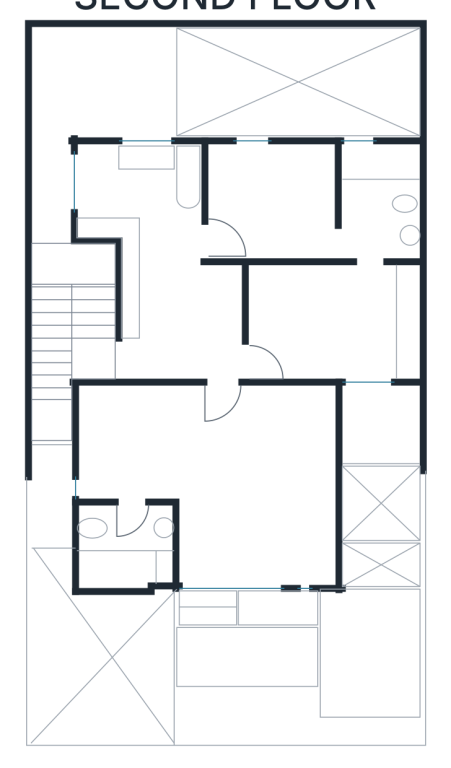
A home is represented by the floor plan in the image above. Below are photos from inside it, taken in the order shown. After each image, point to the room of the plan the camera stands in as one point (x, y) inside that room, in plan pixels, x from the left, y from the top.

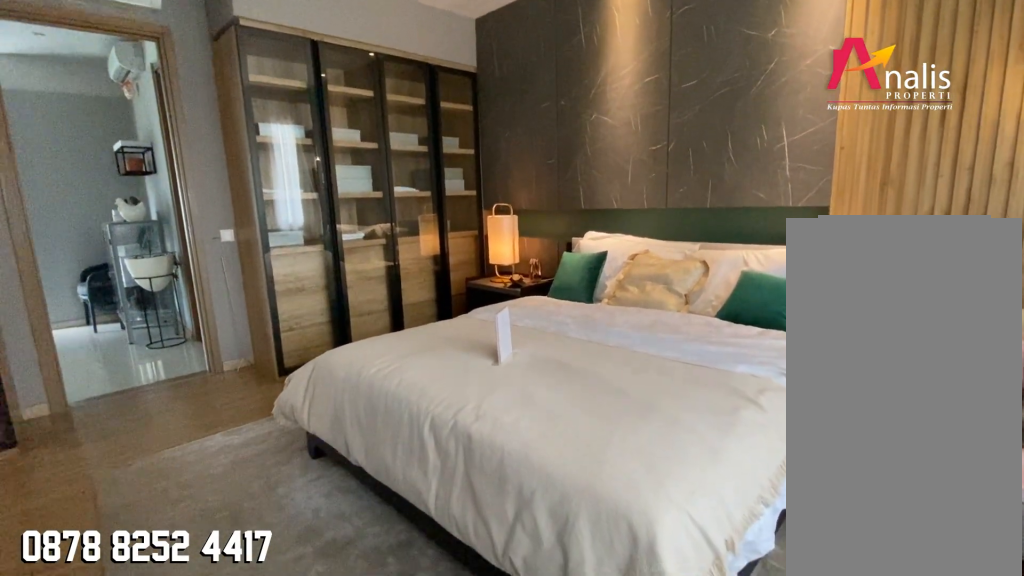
(216, 481)
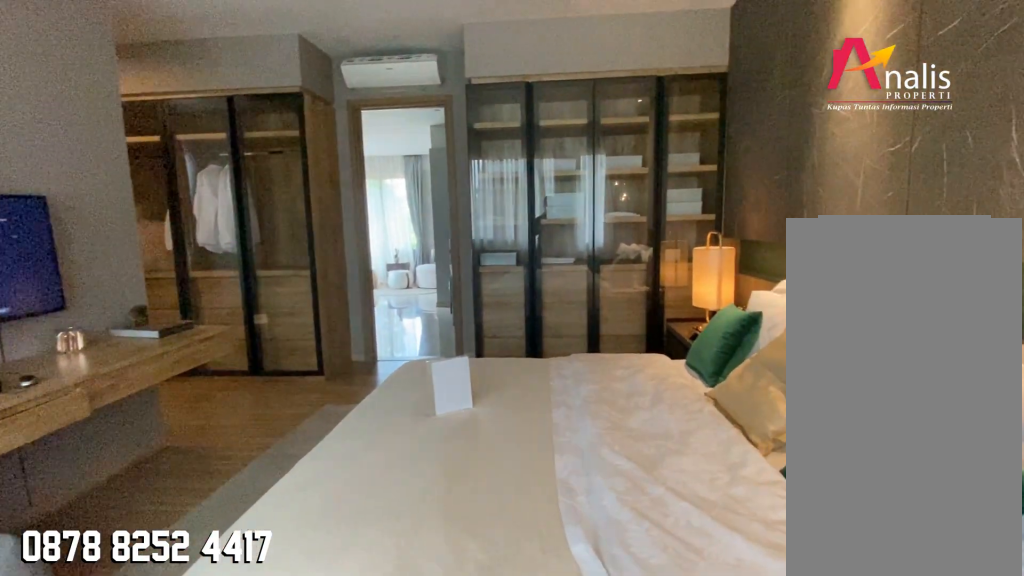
(216, 481)
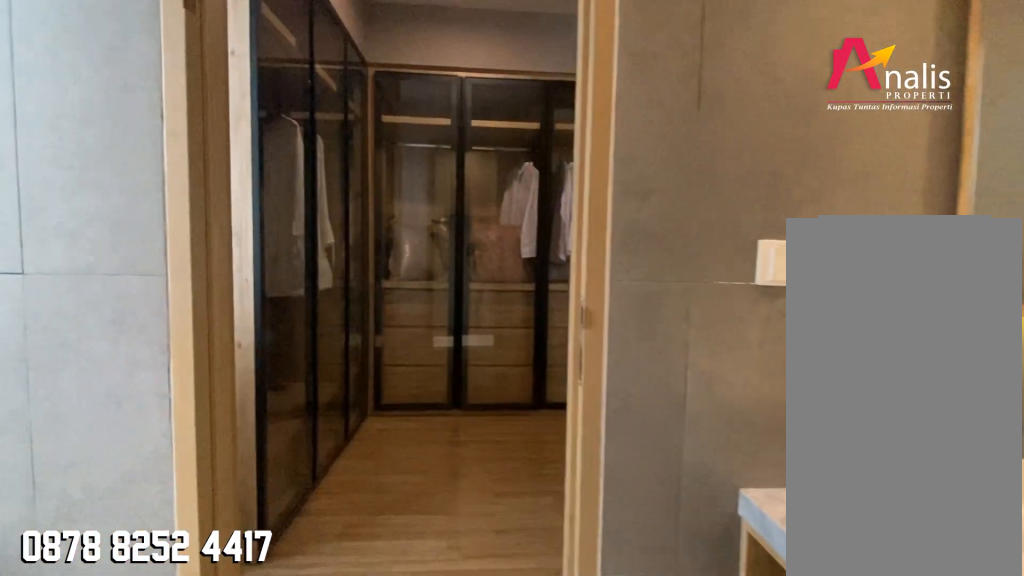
(126, 546)
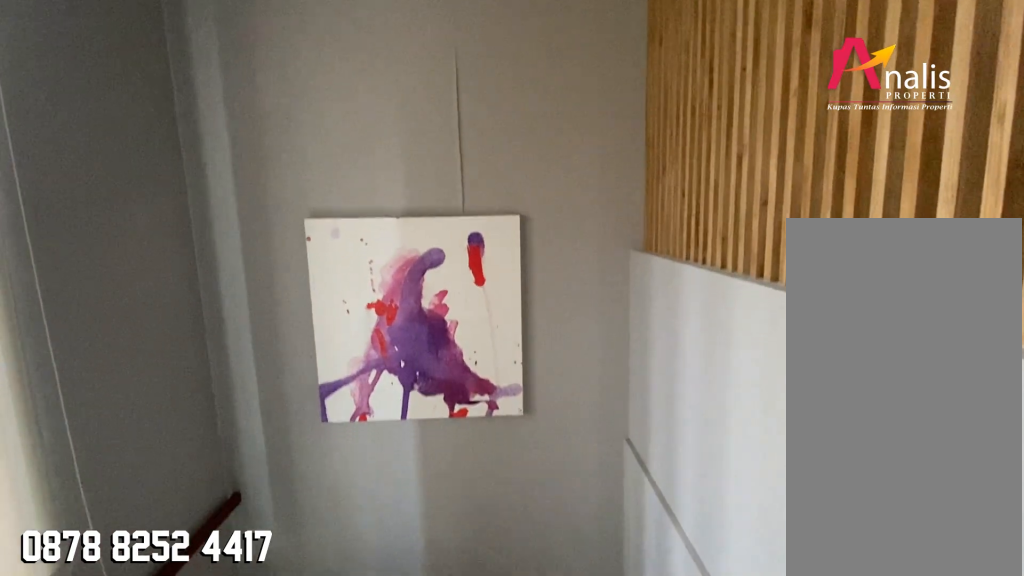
(69, 329)
